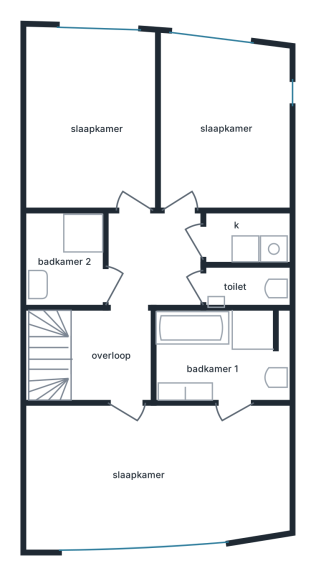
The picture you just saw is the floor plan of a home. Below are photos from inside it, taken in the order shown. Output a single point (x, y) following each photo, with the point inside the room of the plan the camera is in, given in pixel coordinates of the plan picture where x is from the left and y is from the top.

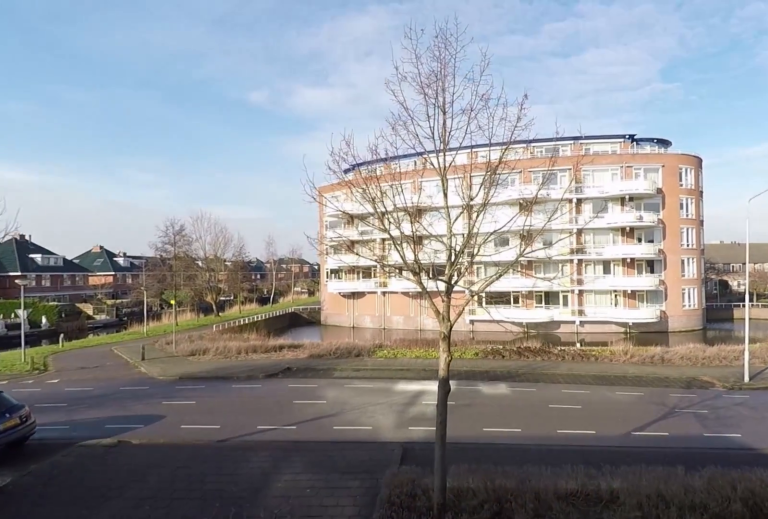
(156, 473)
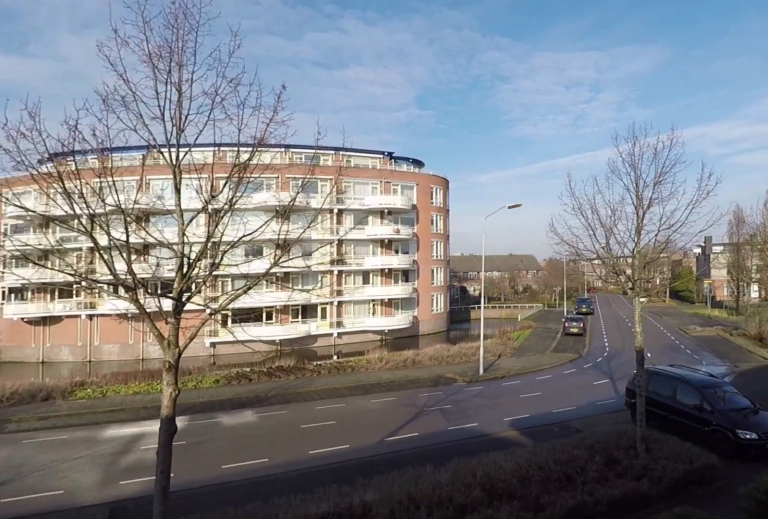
(156, 473)
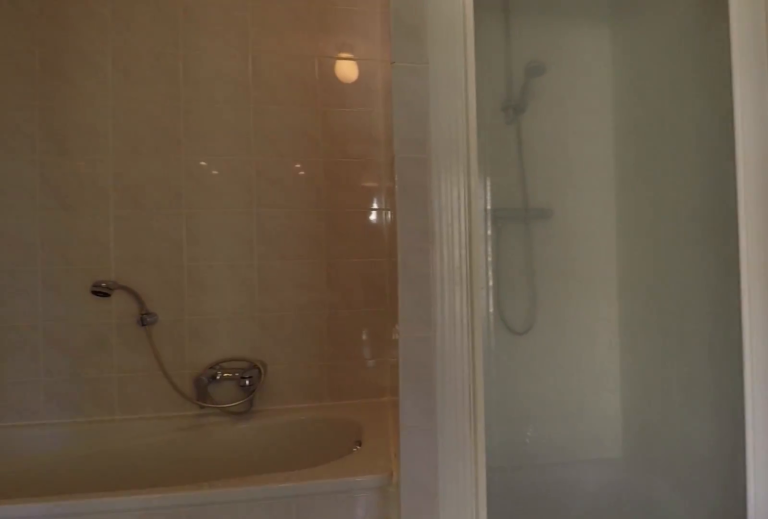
(215, 351)
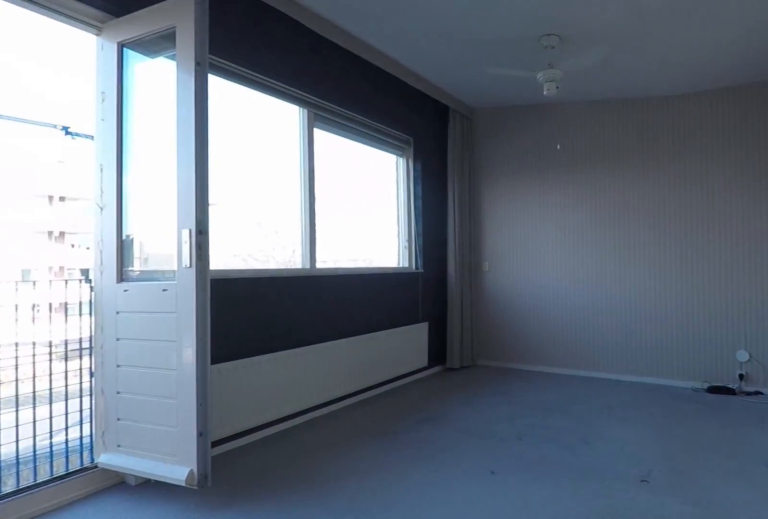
(156, 473)
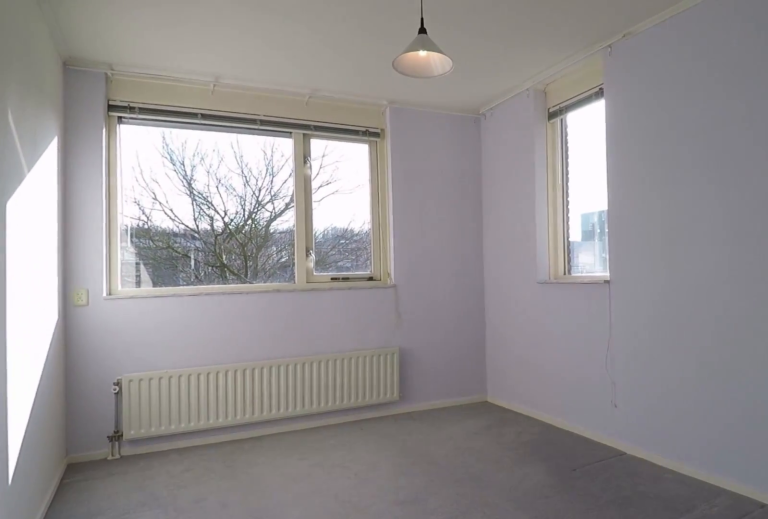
(222, 125)
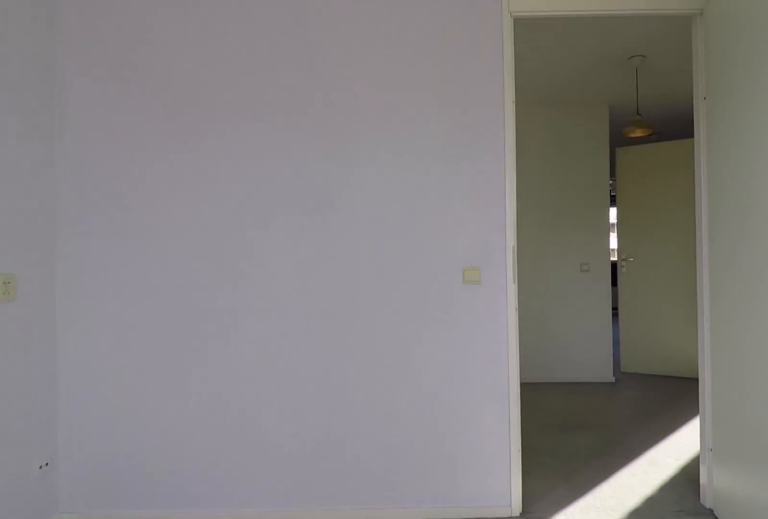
(222, 125)
